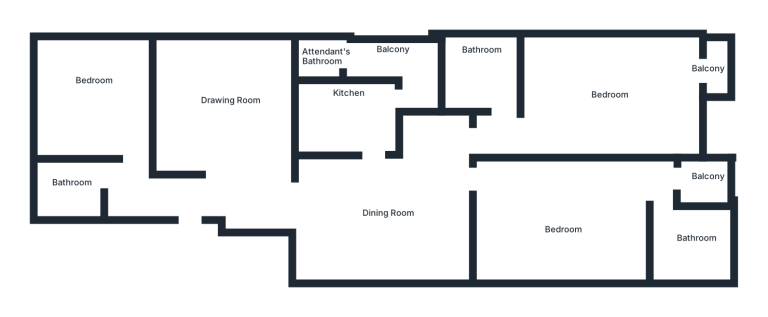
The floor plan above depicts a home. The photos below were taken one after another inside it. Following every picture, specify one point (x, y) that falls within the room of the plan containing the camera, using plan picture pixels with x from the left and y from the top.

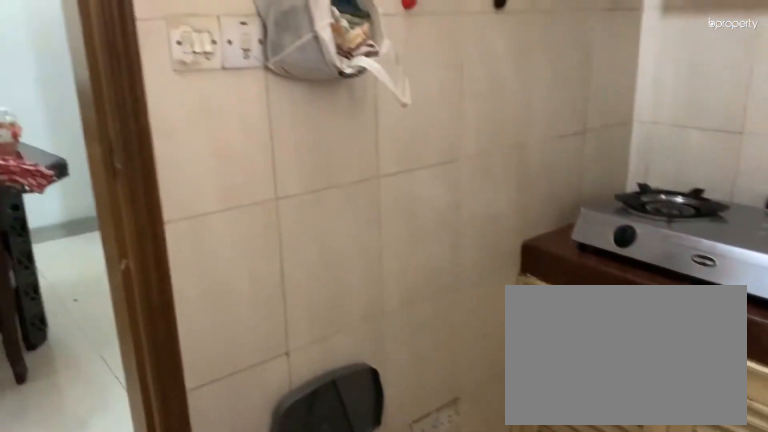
(360, 113)
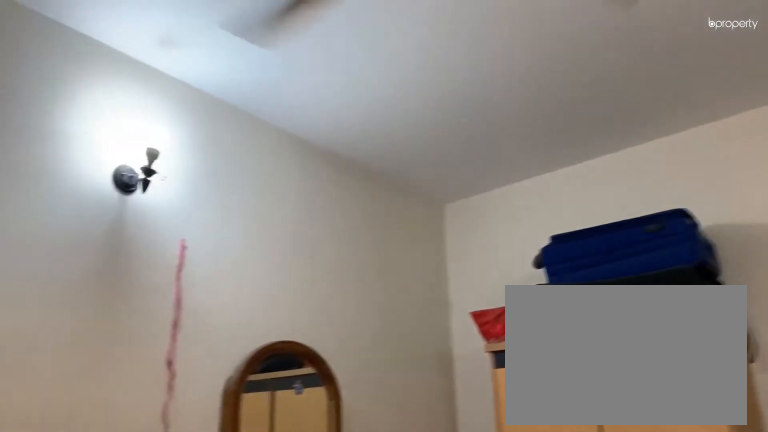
(569, 212)
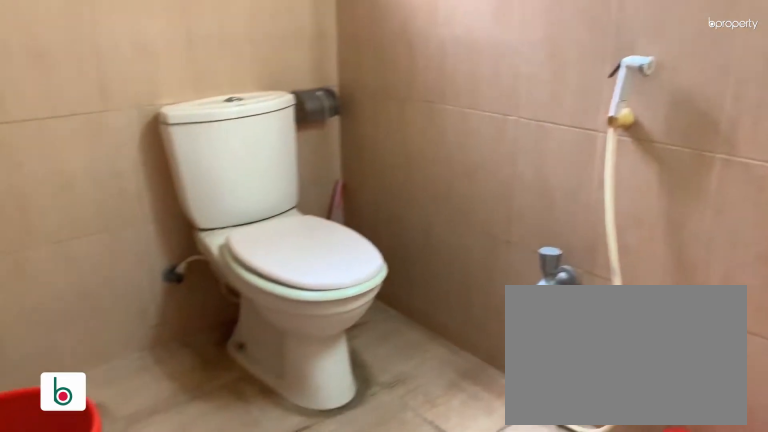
(689, 240)
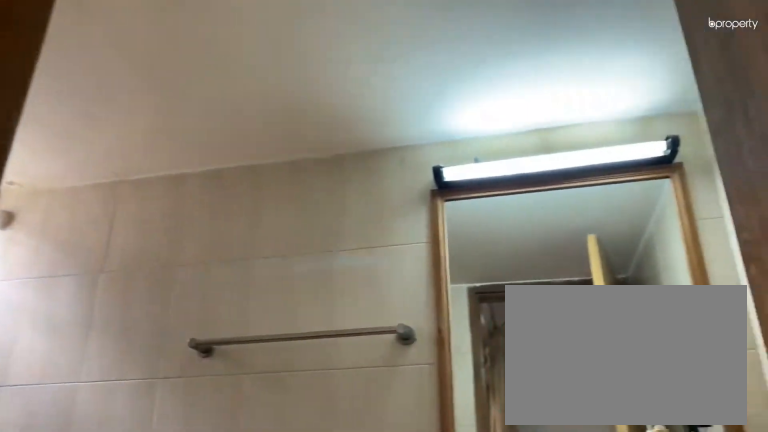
(685, 239)
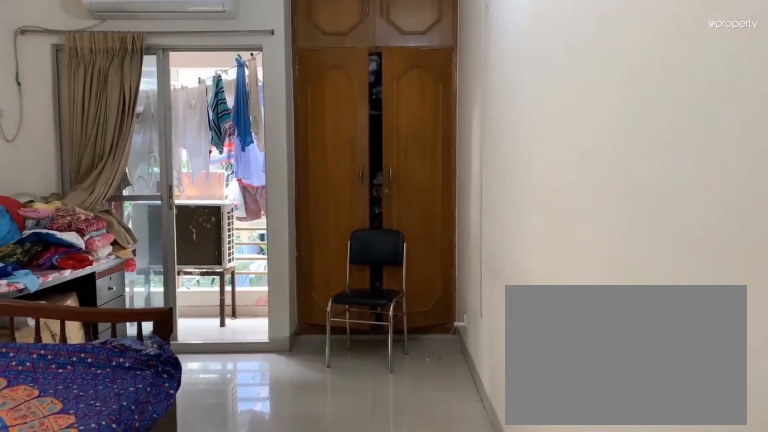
(609, 104)
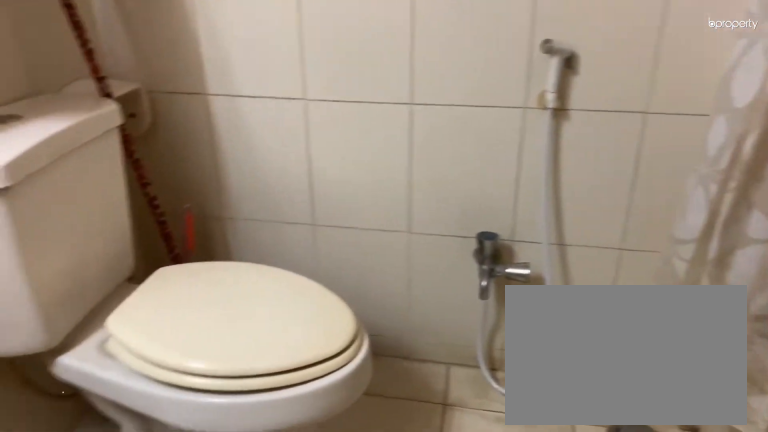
(476, 74)
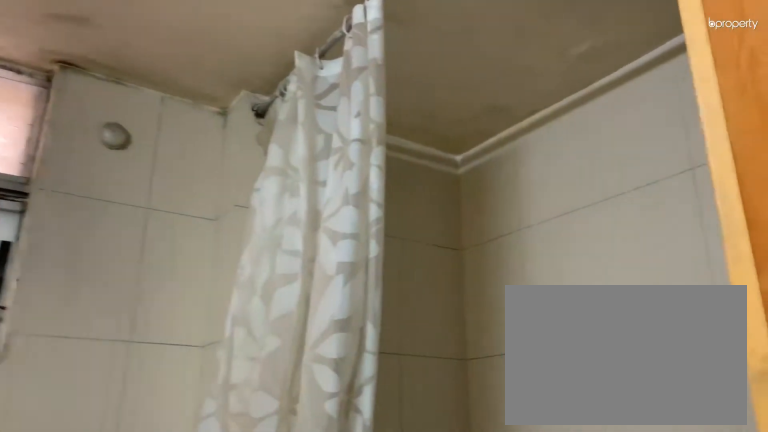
(476, 73)
